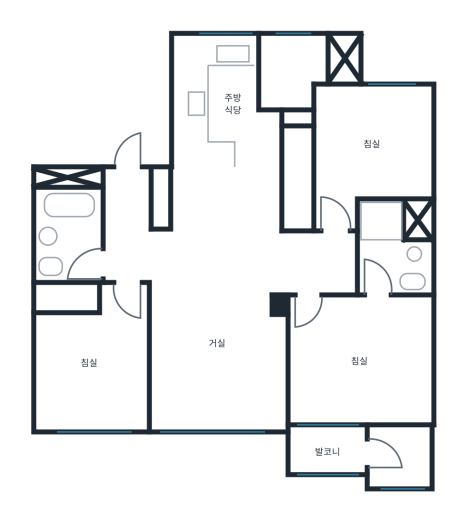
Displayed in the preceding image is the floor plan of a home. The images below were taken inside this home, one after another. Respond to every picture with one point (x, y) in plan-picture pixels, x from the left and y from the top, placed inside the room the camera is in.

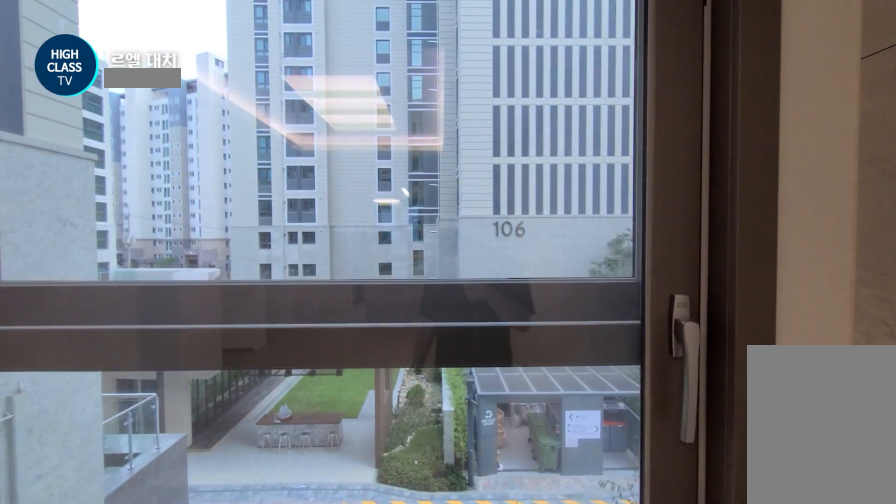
(217, 330)
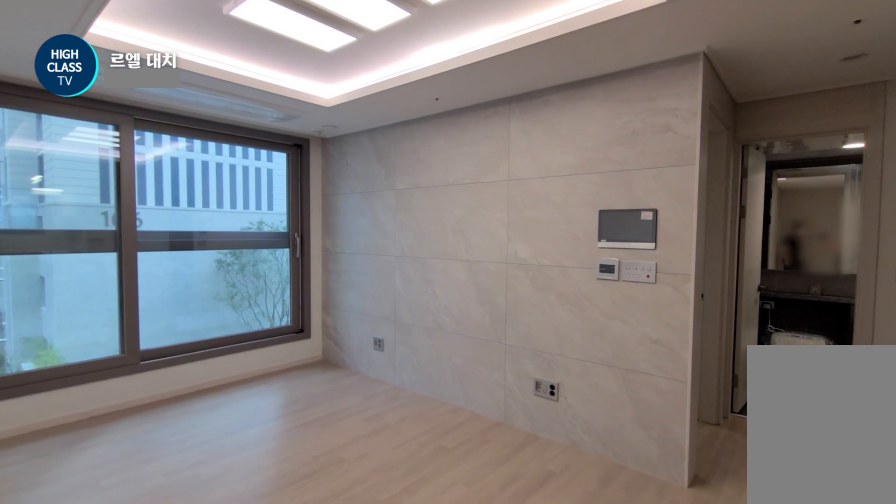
(217, 330)
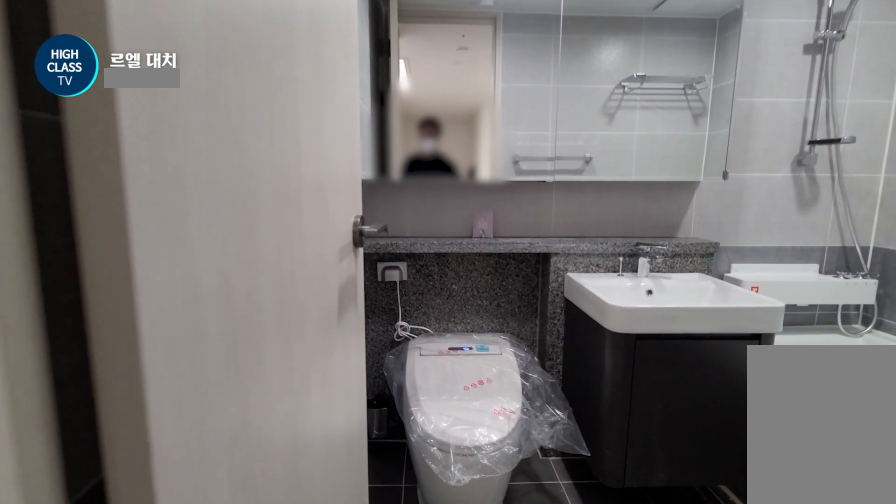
(139, 257)
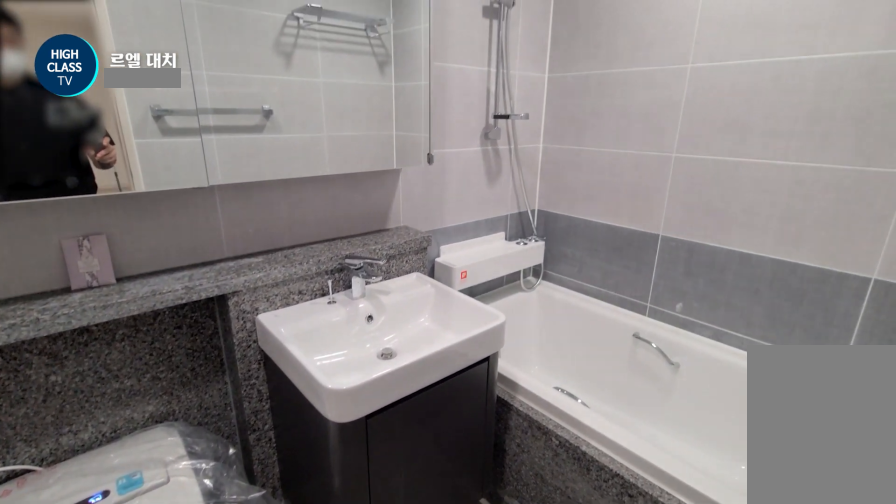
(66, 235)
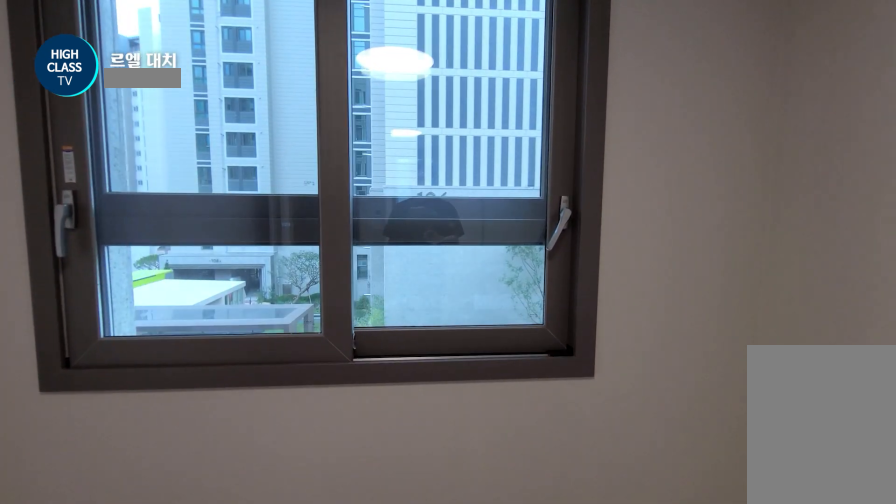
(92, 357)
